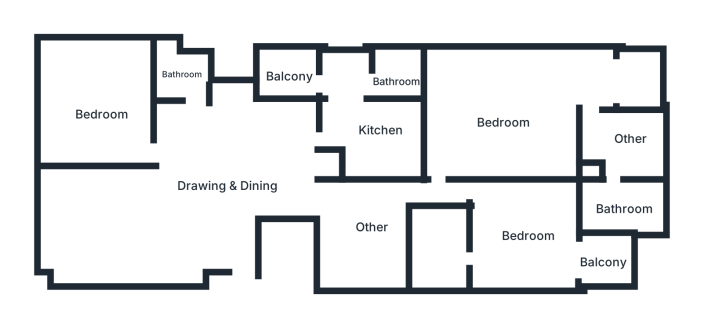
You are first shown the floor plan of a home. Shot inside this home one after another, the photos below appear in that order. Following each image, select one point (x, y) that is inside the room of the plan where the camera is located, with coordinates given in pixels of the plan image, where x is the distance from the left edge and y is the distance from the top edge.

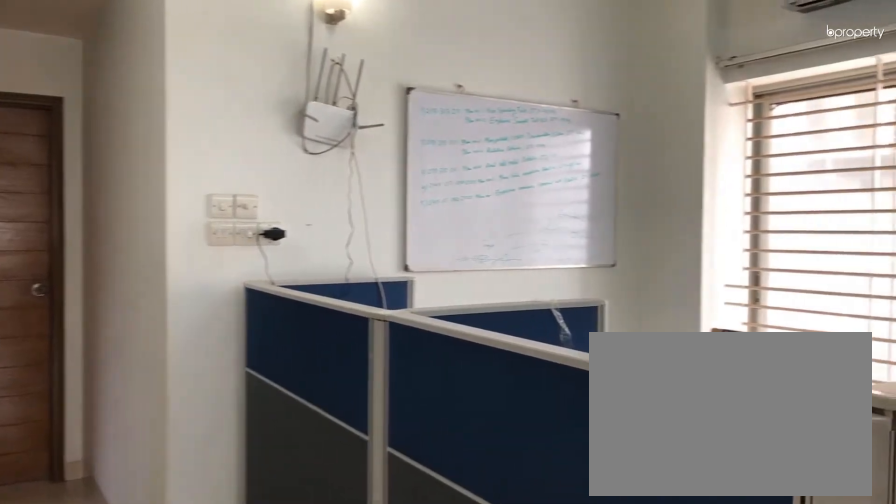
(352, 201)
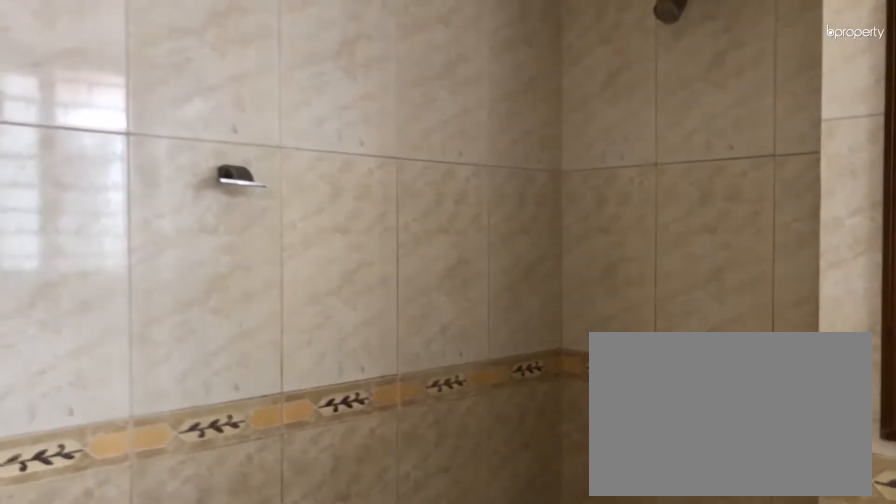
(178, 78)
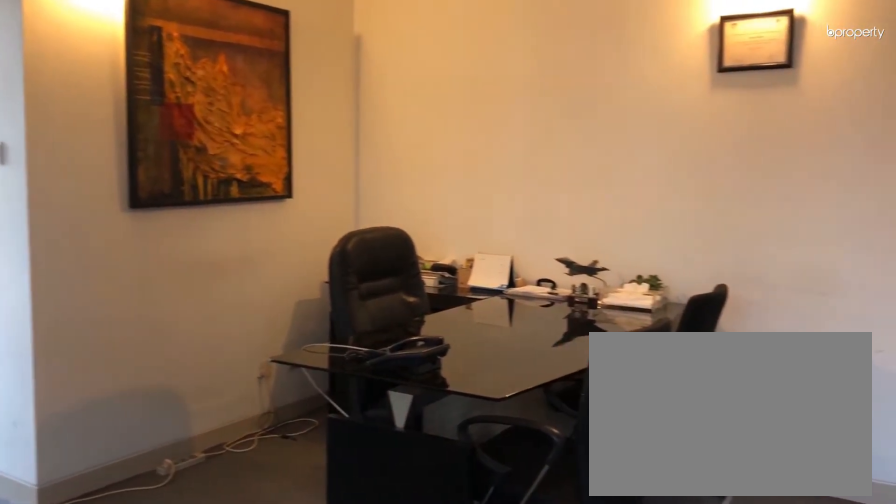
(504, 122)
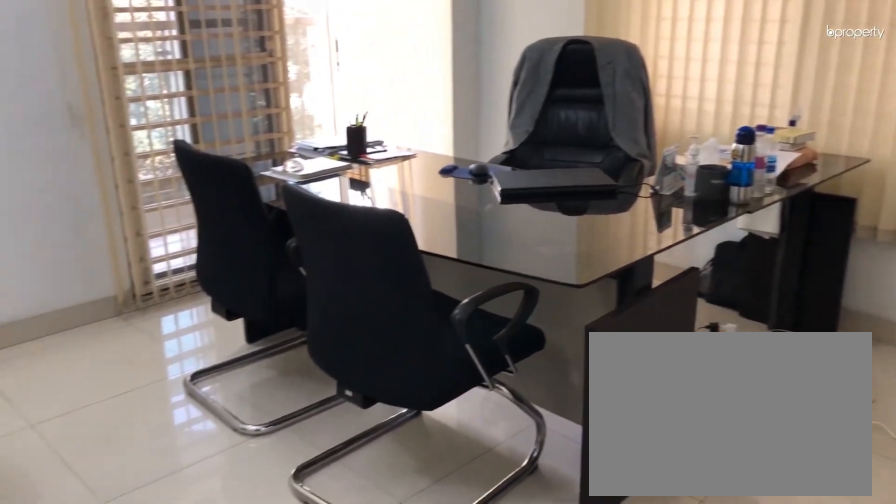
(528, 235)
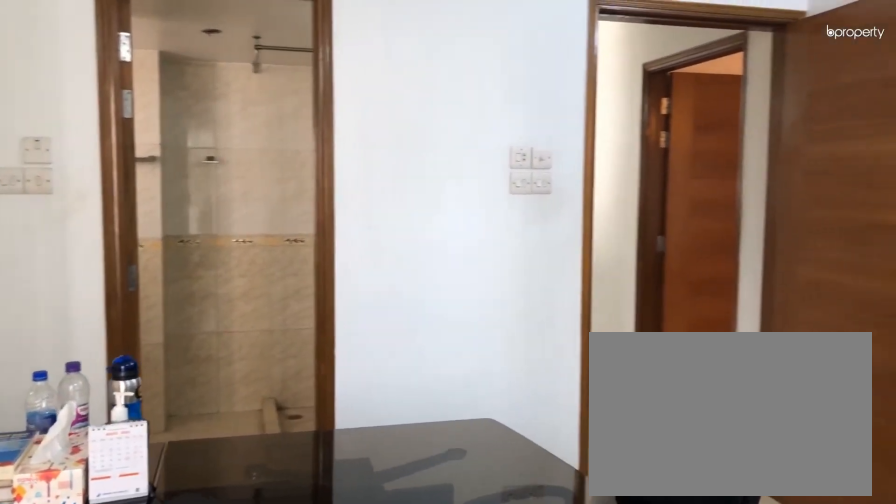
(529, 235)
